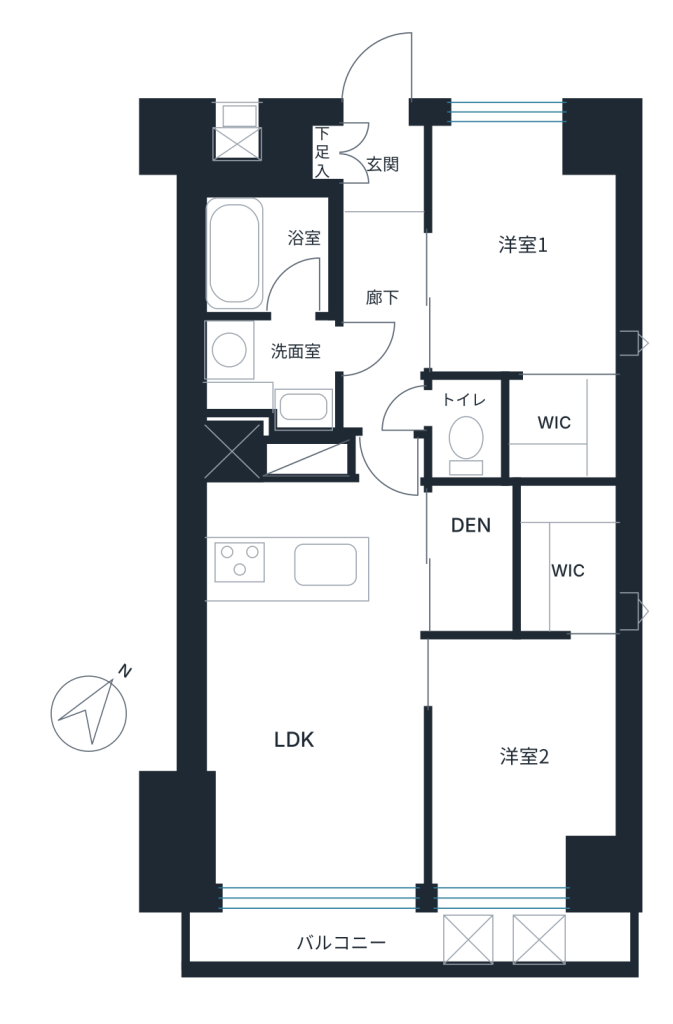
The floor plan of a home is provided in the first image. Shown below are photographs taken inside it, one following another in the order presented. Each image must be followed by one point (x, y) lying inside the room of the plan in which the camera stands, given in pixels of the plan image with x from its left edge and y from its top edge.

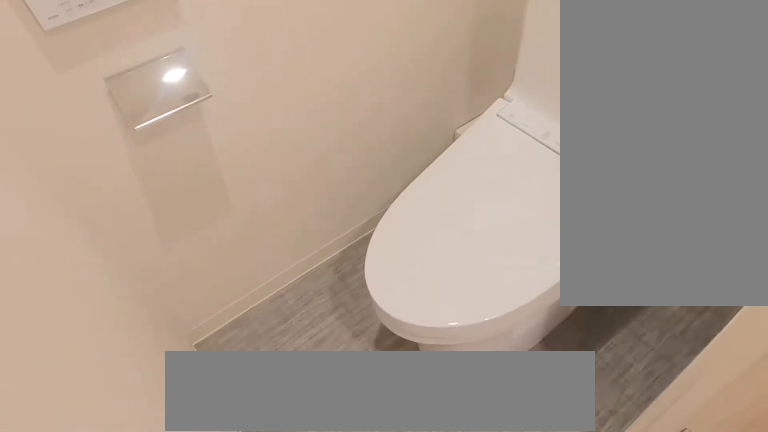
(473, 430)
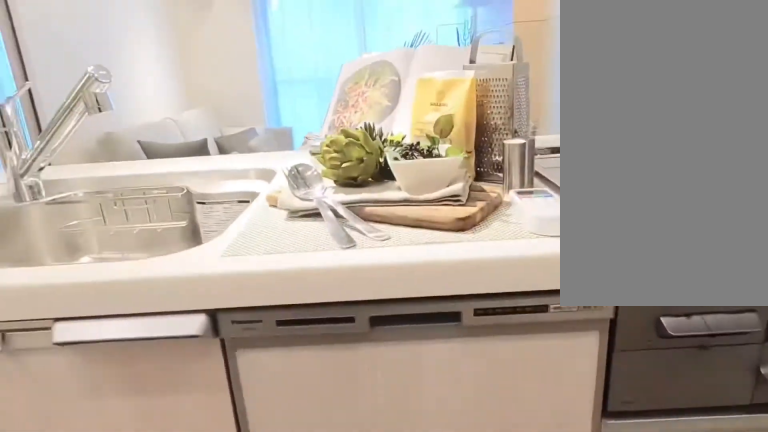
(291, 521)
